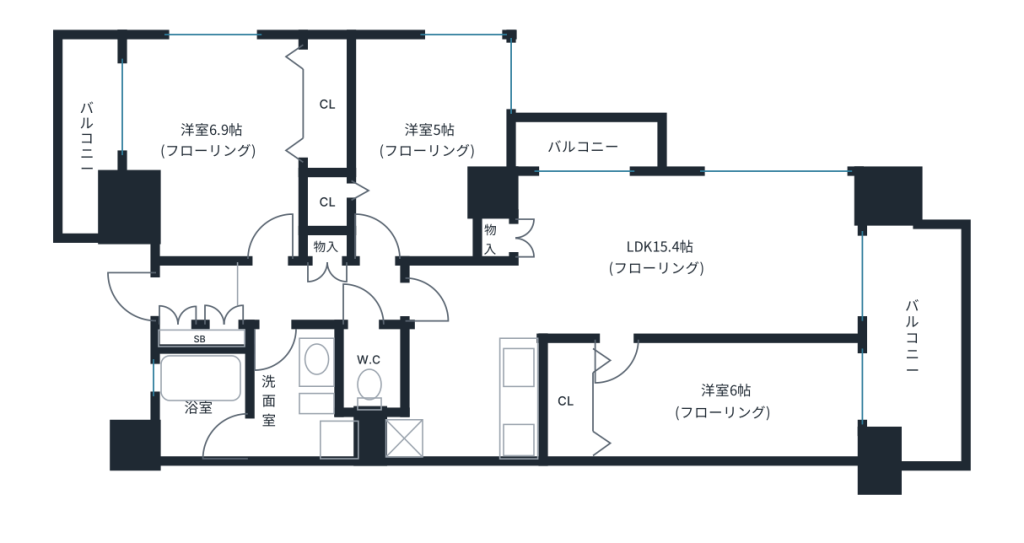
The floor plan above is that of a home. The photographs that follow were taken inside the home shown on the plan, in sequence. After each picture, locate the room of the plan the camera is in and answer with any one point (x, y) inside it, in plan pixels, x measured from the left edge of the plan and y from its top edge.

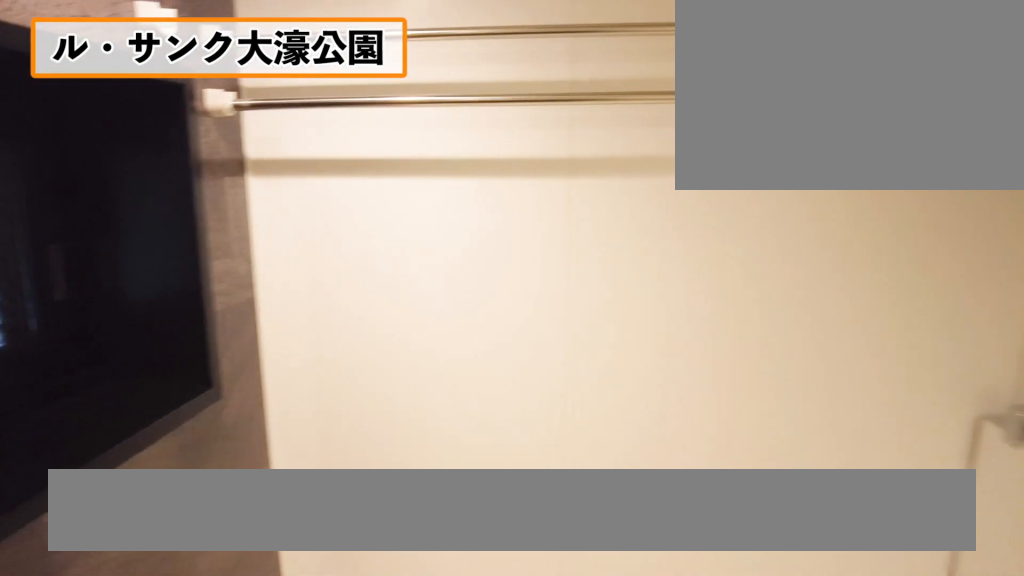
(218, 412)
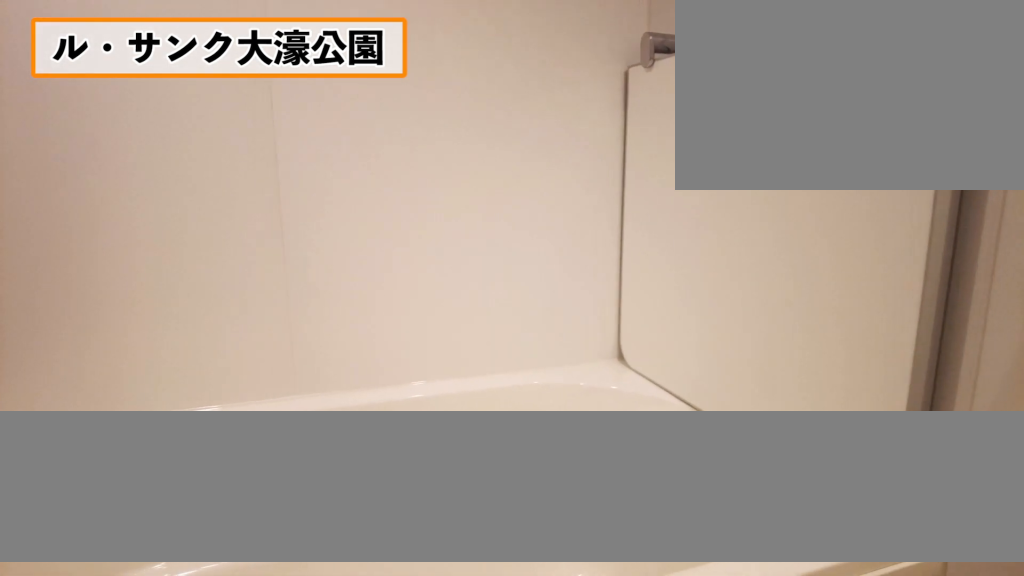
(218, 412)
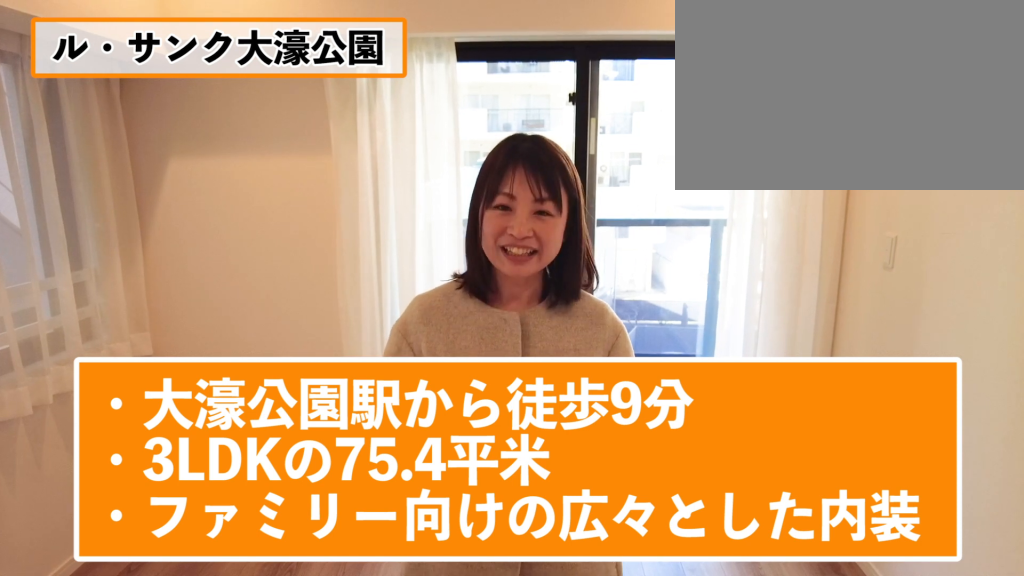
(673, 263)
